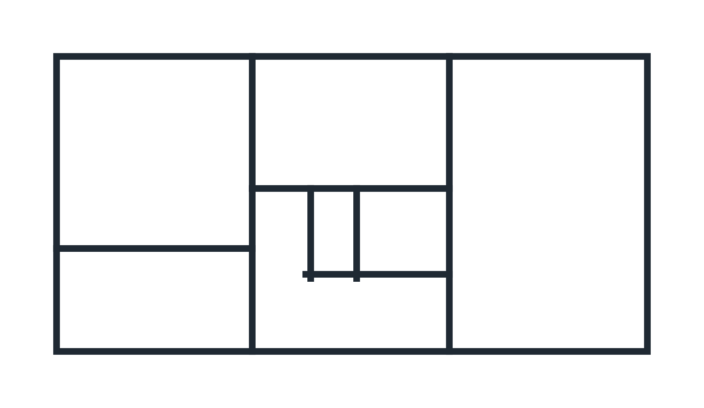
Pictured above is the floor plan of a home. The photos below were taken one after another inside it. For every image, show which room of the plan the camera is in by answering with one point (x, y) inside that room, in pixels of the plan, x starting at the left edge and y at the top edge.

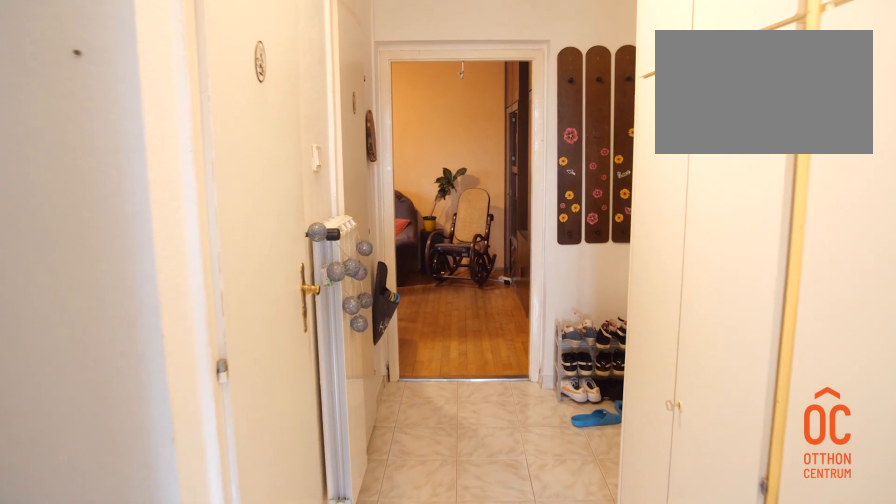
(309, 311)
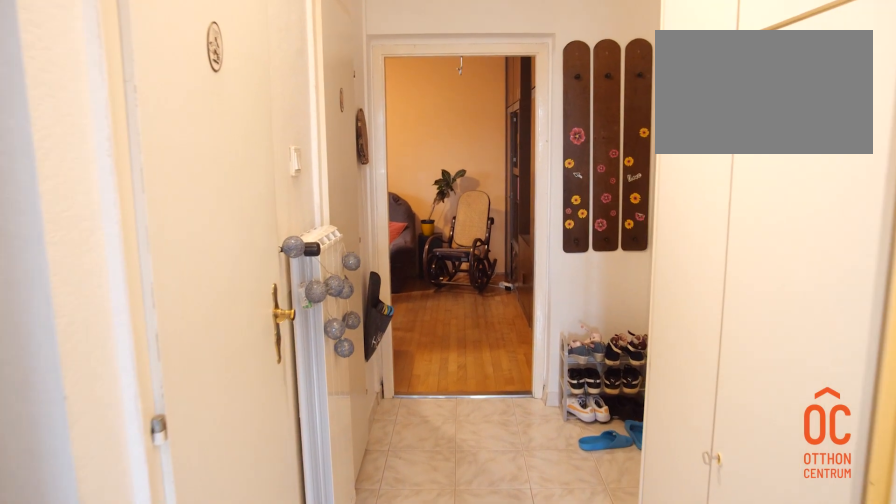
(297, 310)
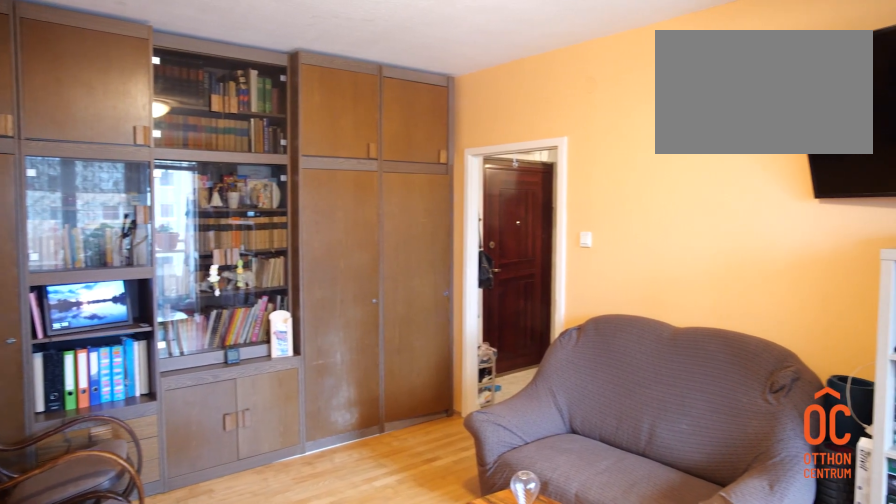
(548, 212)
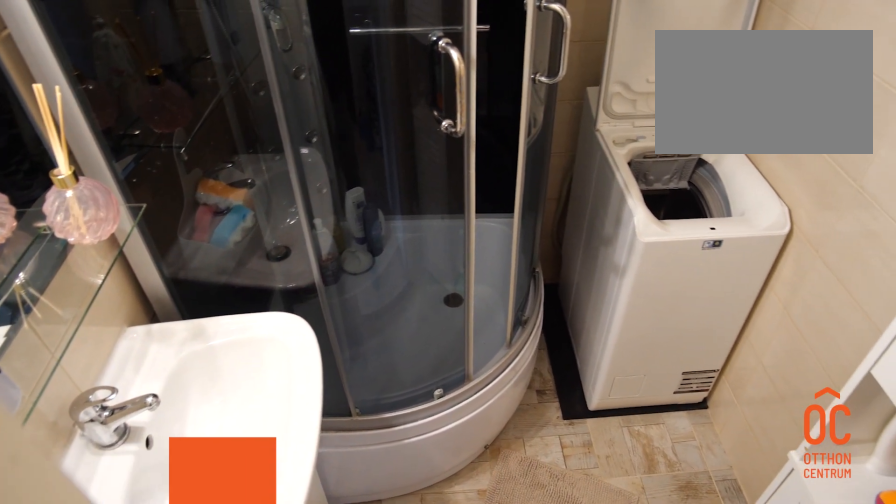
(404, 227)
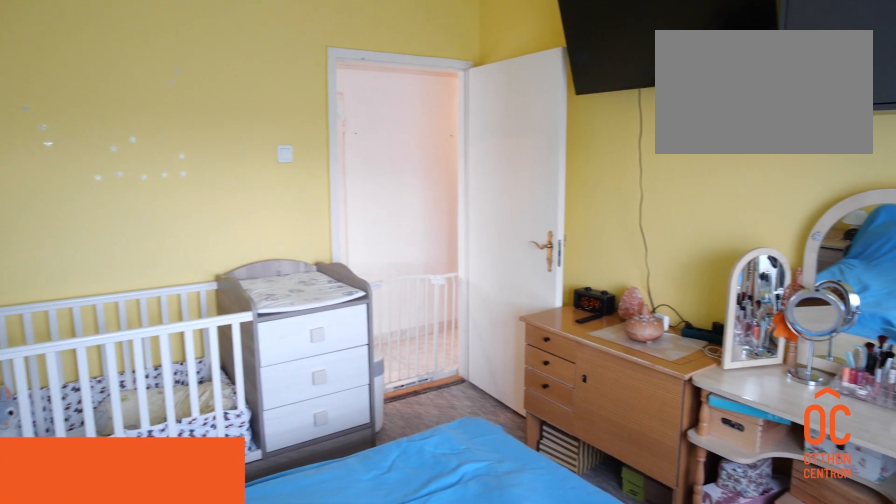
(154, 156)
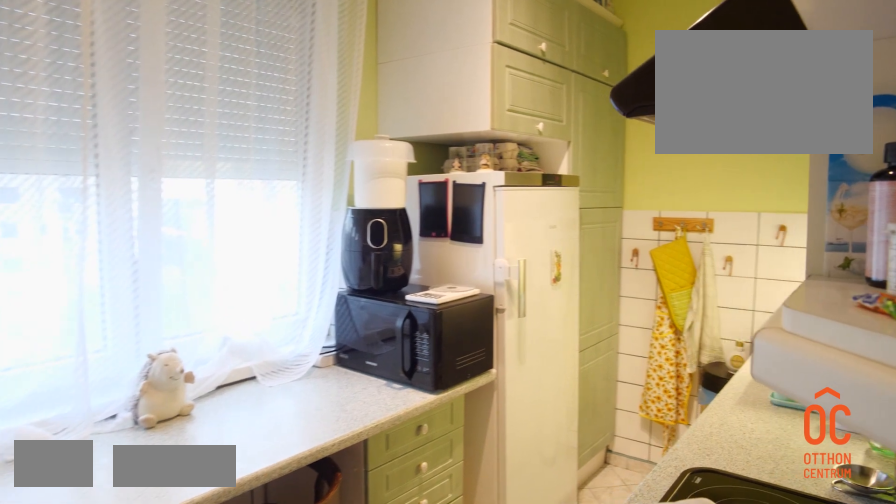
(348, 119)
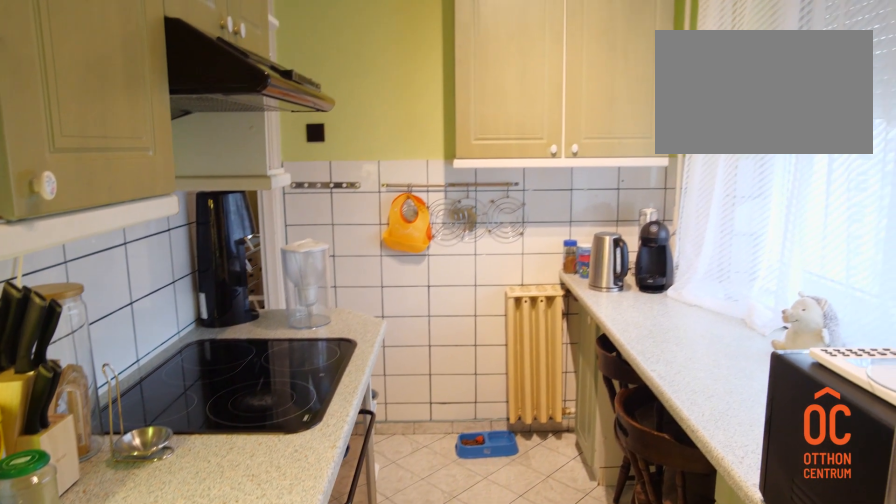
(348, 119)
